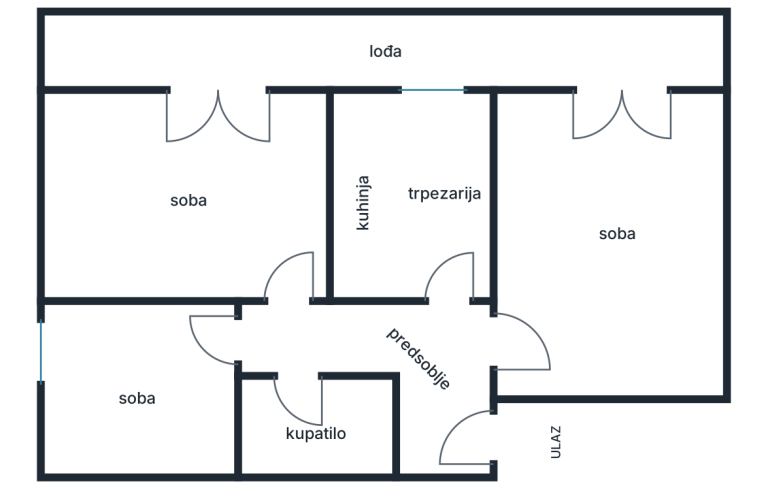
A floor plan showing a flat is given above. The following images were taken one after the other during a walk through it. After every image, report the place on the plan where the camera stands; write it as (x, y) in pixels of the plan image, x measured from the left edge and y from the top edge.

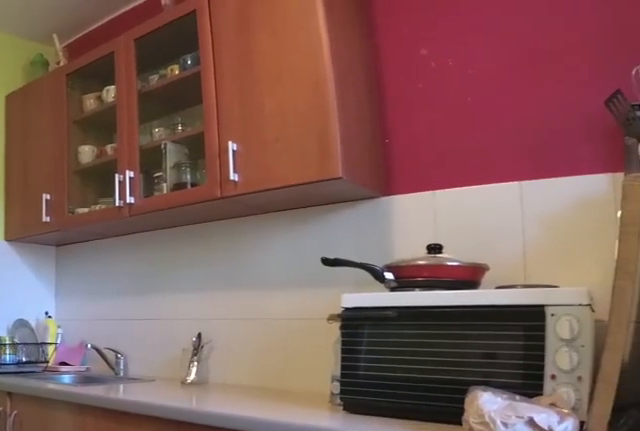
(451, 120)
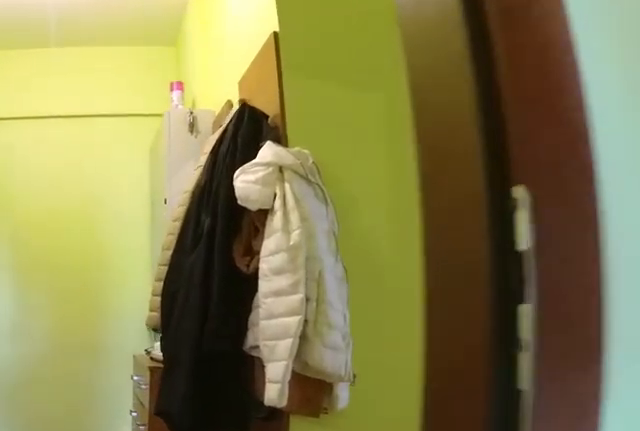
(450, 270)
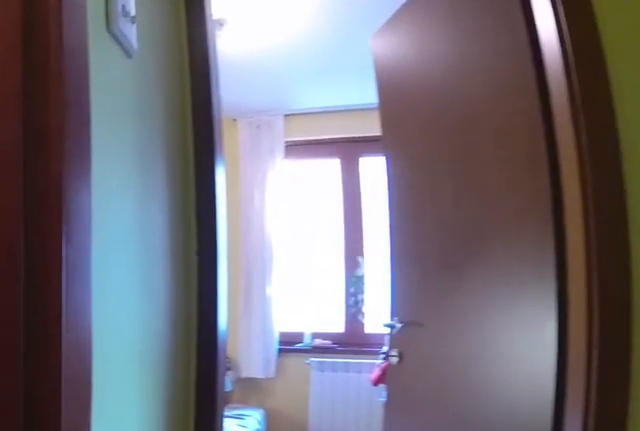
(323, 338)
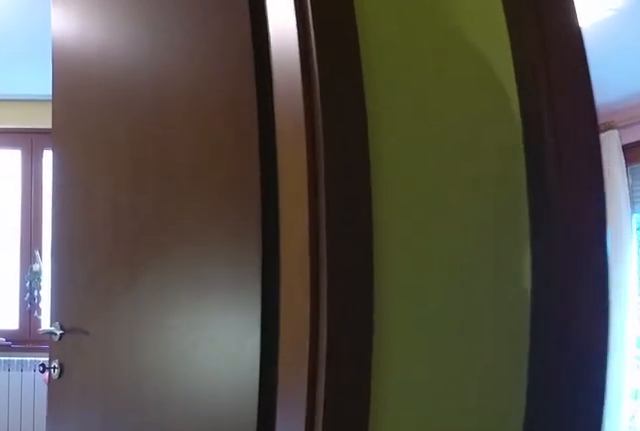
(296, 336)
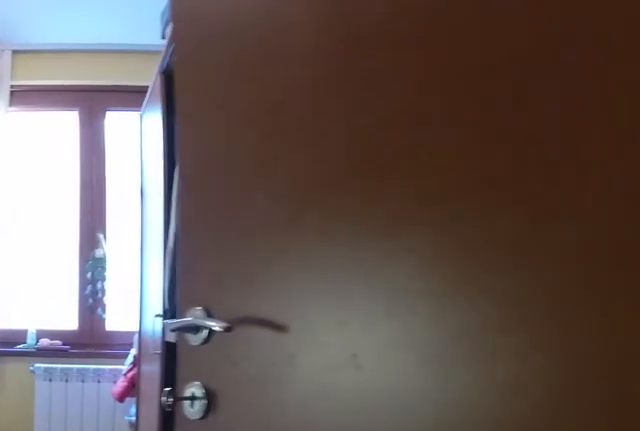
(242, 338)
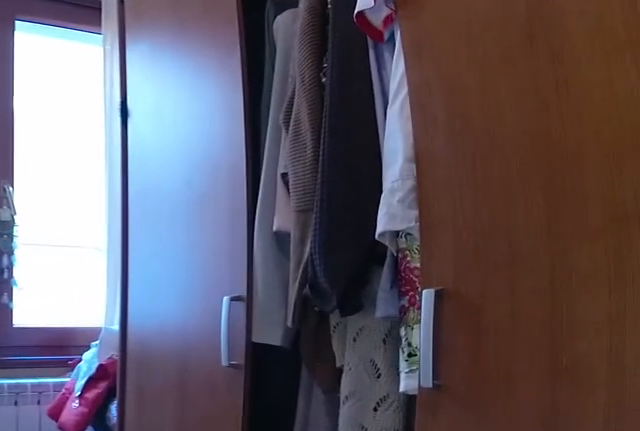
(199, 339)
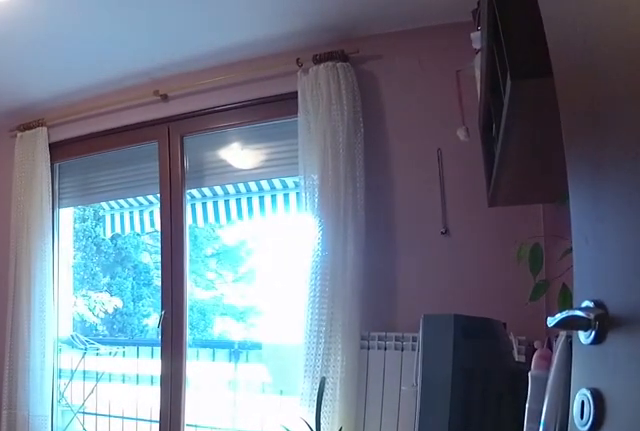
(272, 315)
